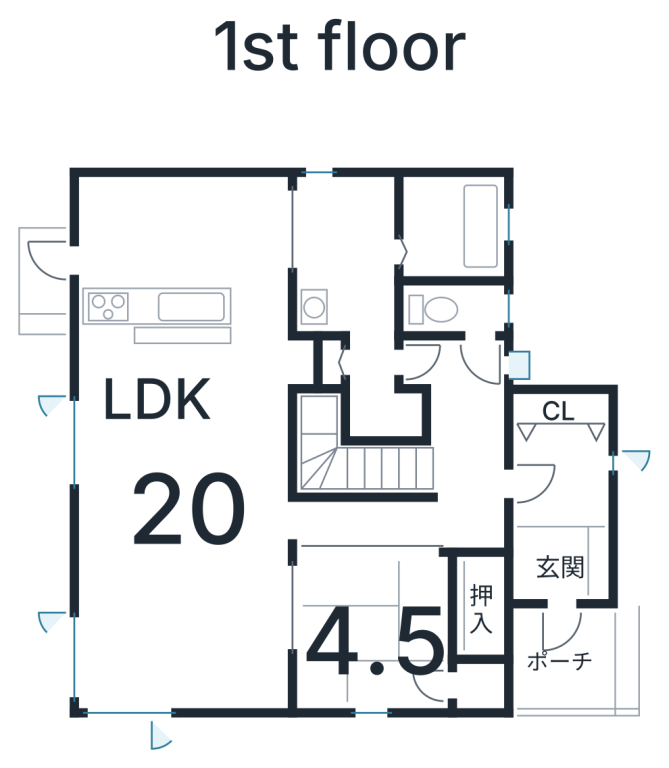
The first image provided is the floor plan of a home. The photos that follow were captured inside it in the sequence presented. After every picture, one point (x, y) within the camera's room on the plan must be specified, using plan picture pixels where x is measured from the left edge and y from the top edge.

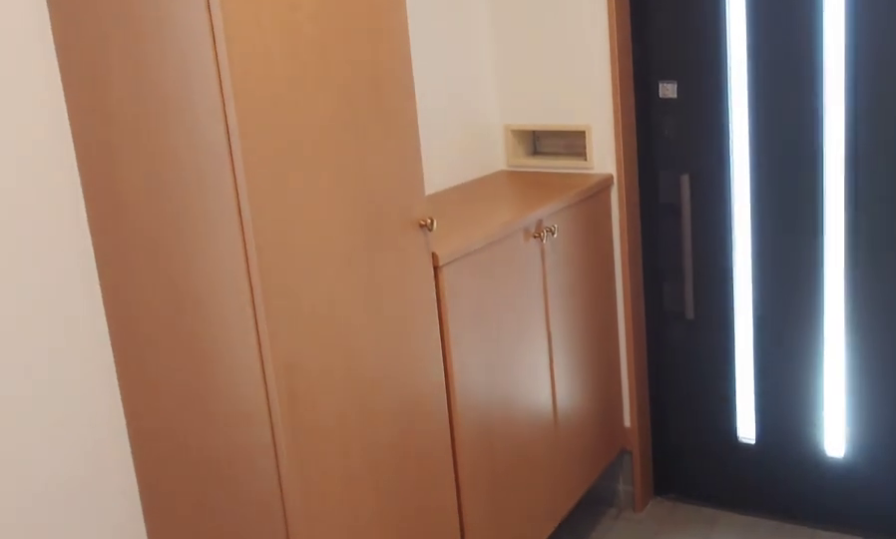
(566, 574)
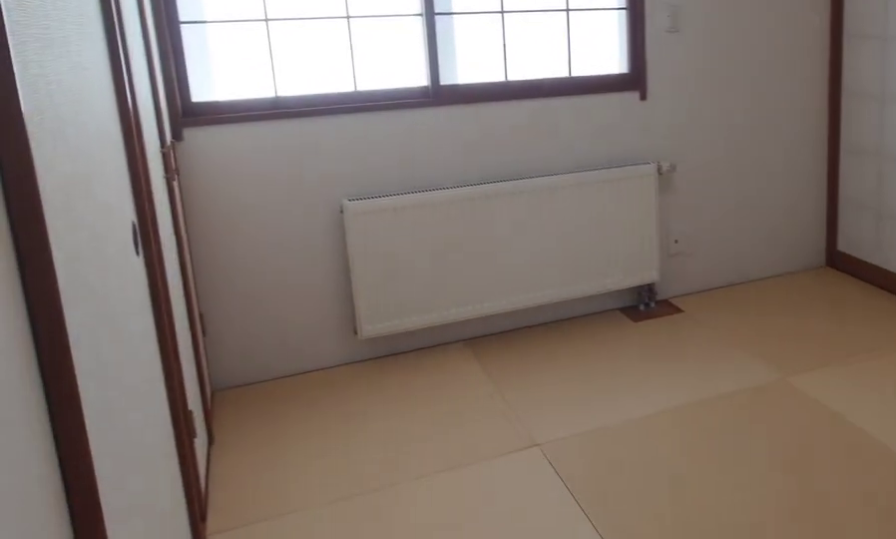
(376, 665)
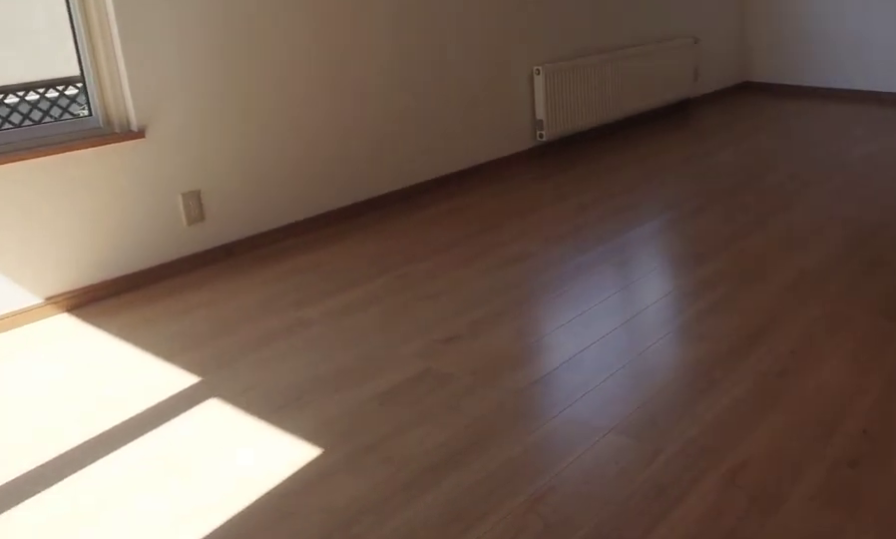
(189, 558)
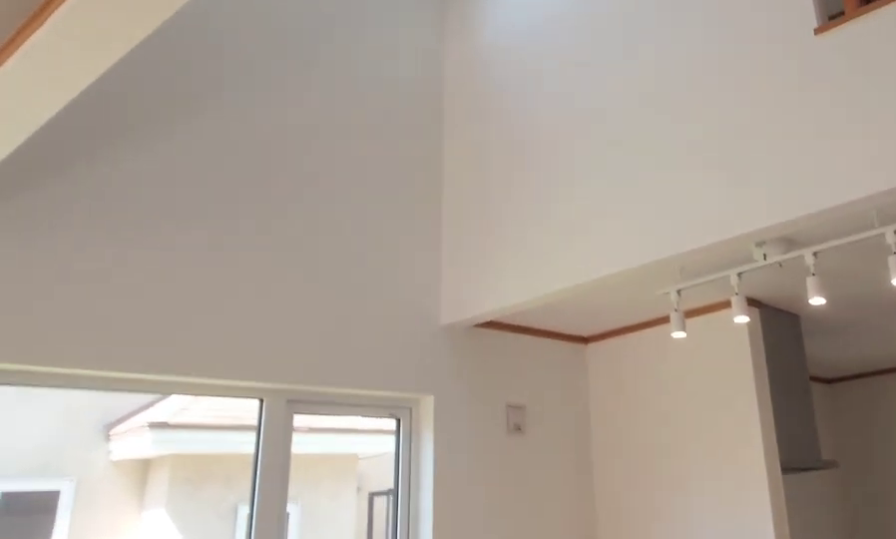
(189, 558)
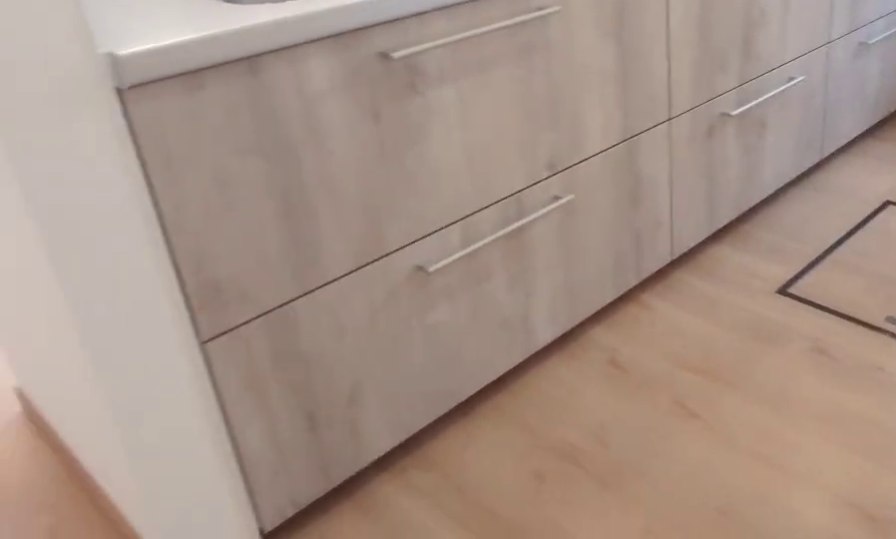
(189, 278)
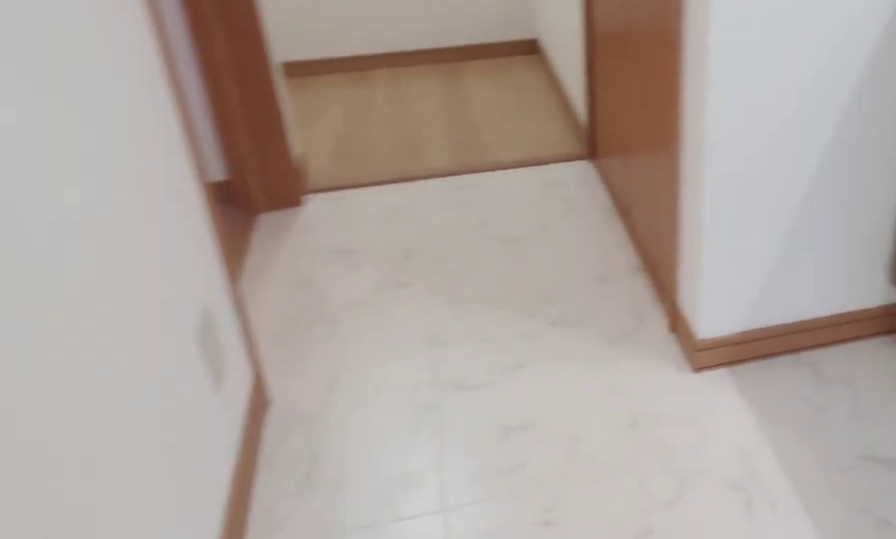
(343, 257)
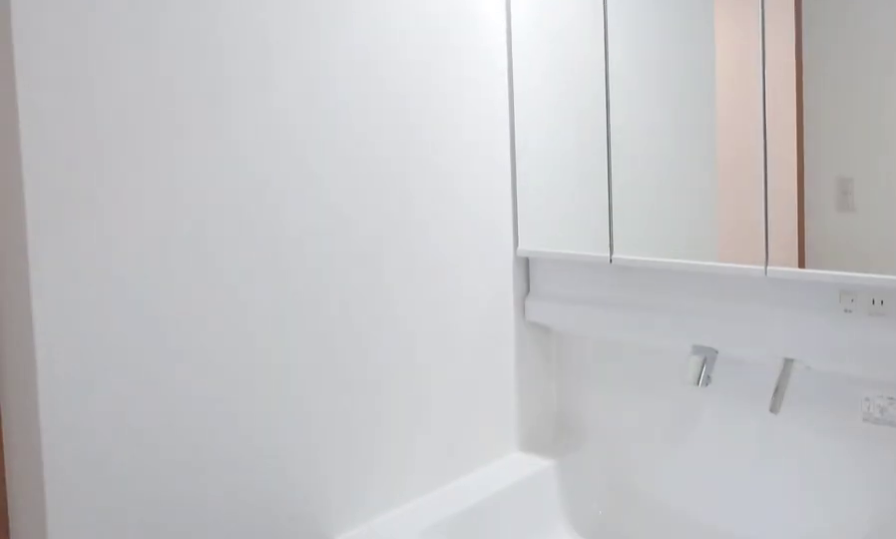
(343, 257)
